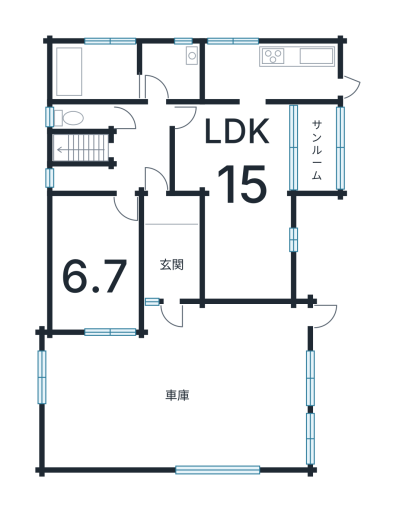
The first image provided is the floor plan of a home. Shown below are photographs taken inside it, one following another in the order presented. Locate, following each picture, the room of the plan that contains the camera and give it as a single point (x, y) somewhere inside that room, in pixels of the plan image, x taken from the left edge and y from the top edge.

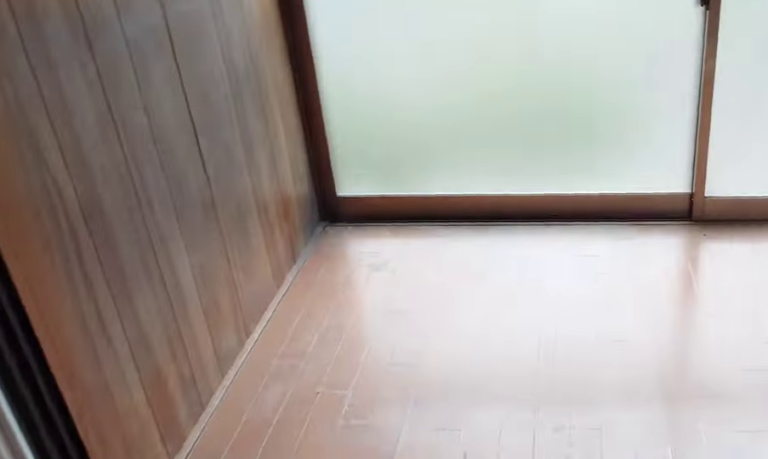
(322, 152)
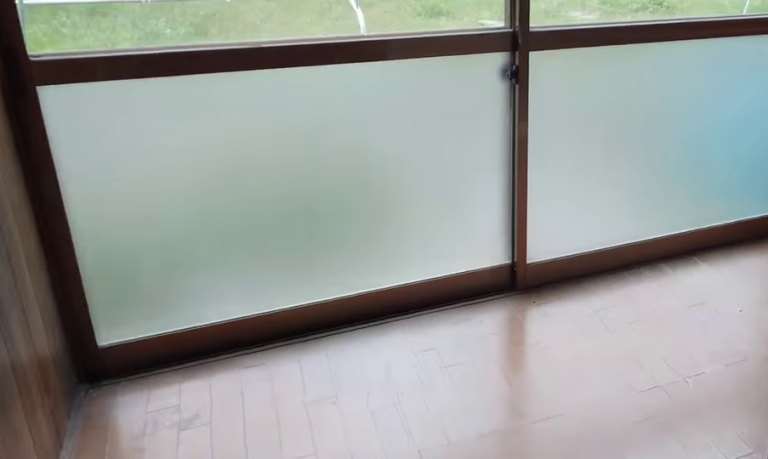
(322, 152)
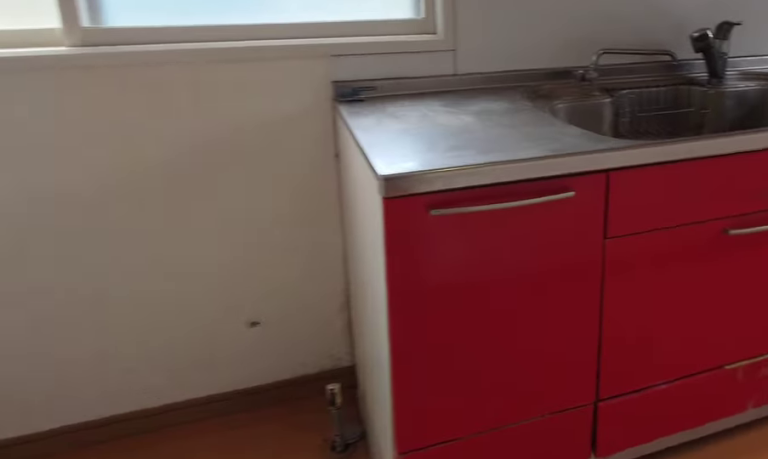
(267, 63)
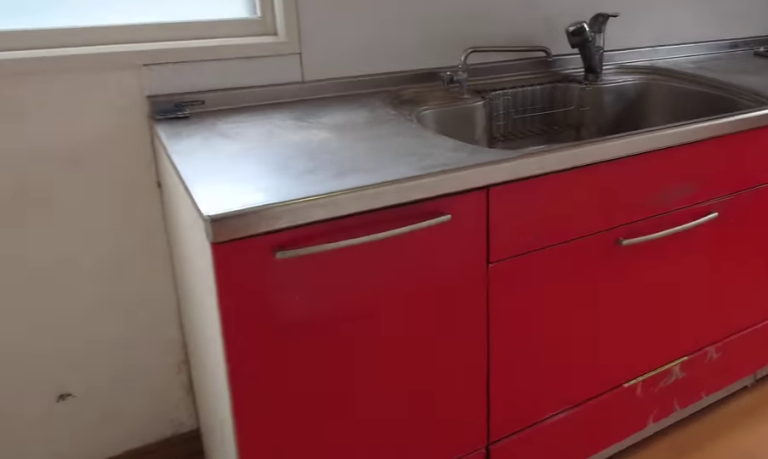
(267, 63)
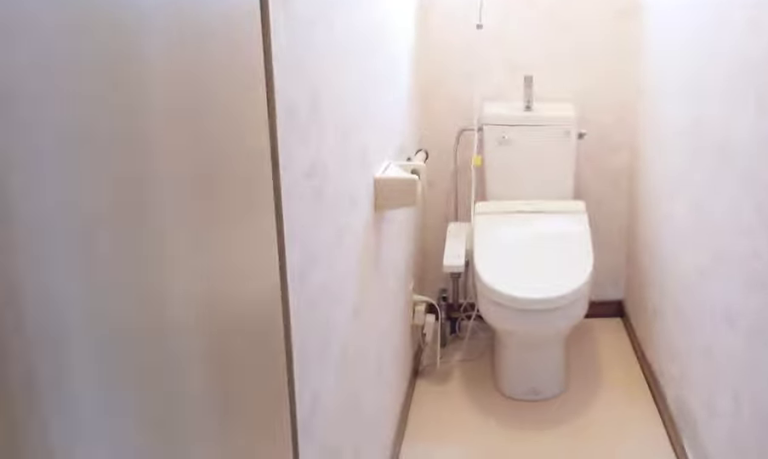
(79, 119)
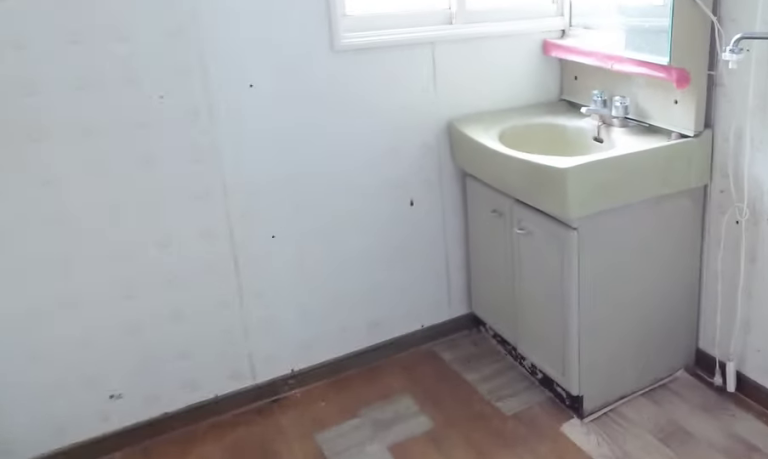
(175, 67)
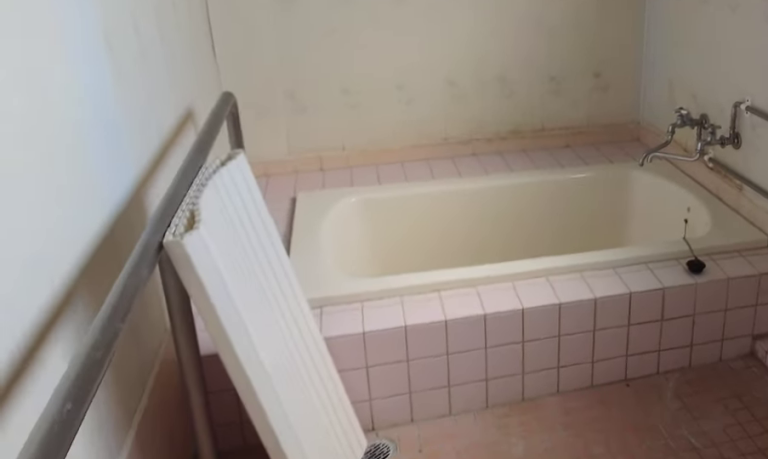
(96, 72)
